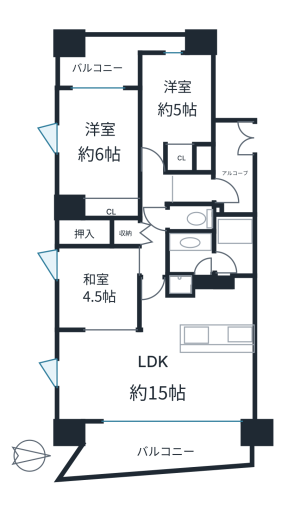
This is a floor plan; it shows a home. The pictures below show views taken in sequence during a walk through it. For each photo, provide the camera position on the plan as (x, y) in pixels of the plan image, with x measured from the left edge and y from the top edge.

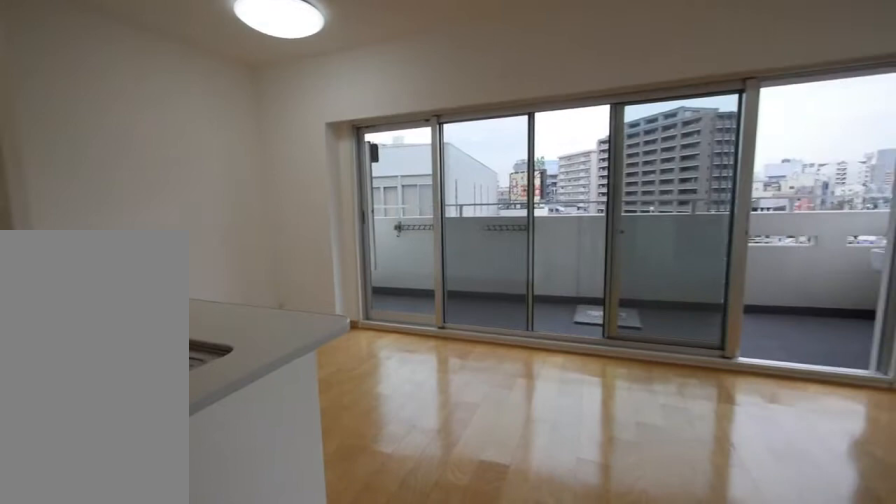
(99, 364)
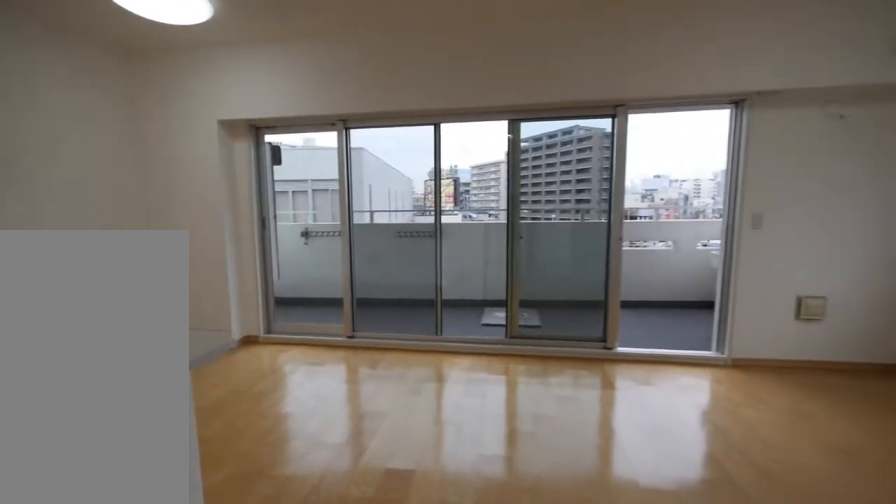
(99, 364)
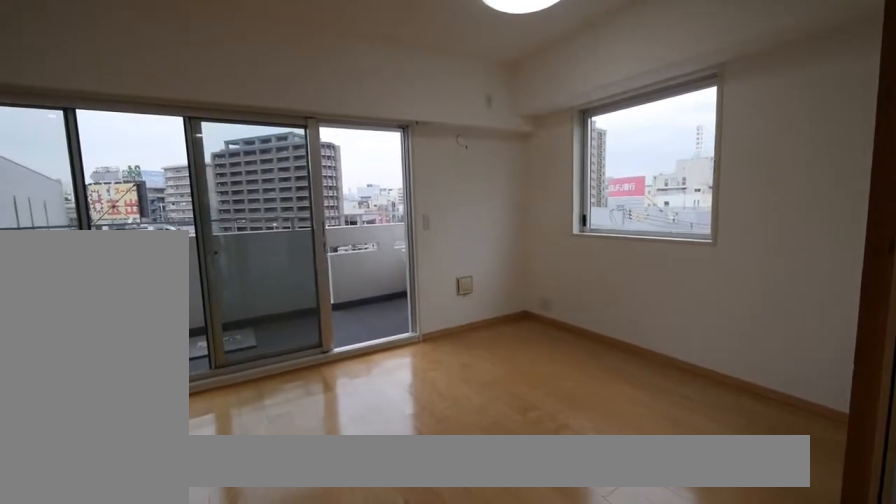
(99, 364)
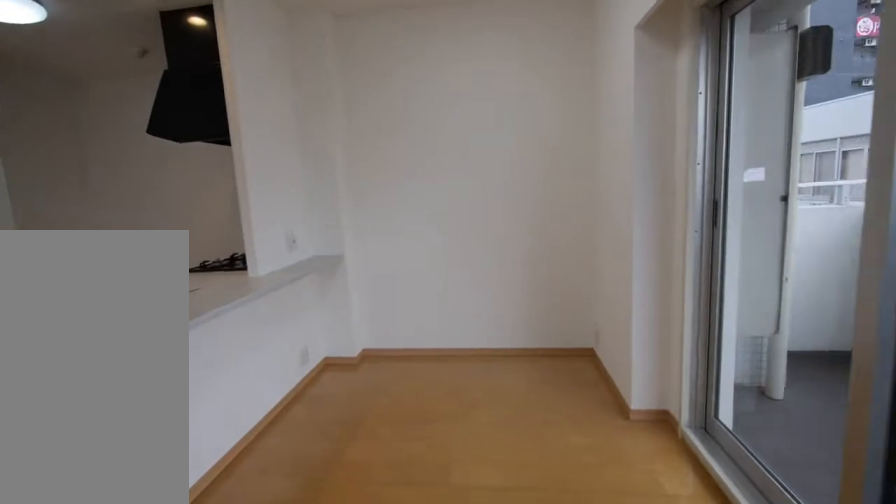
(200, 383)
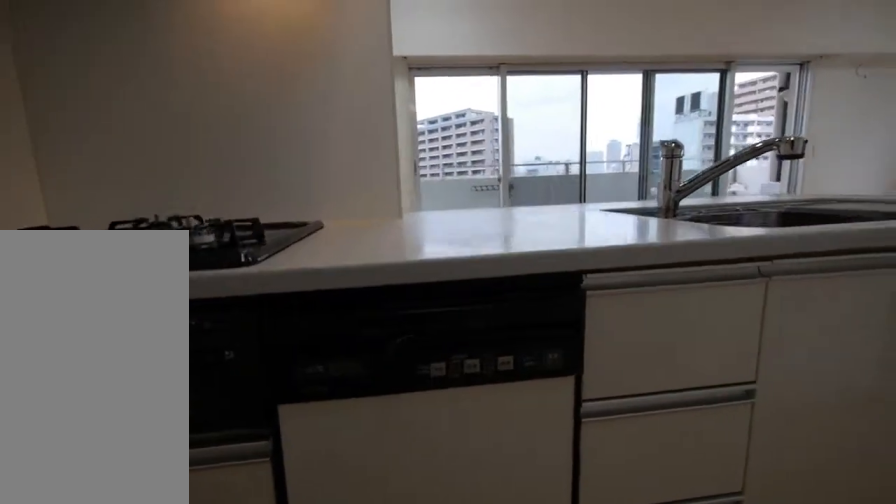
(200, 308)
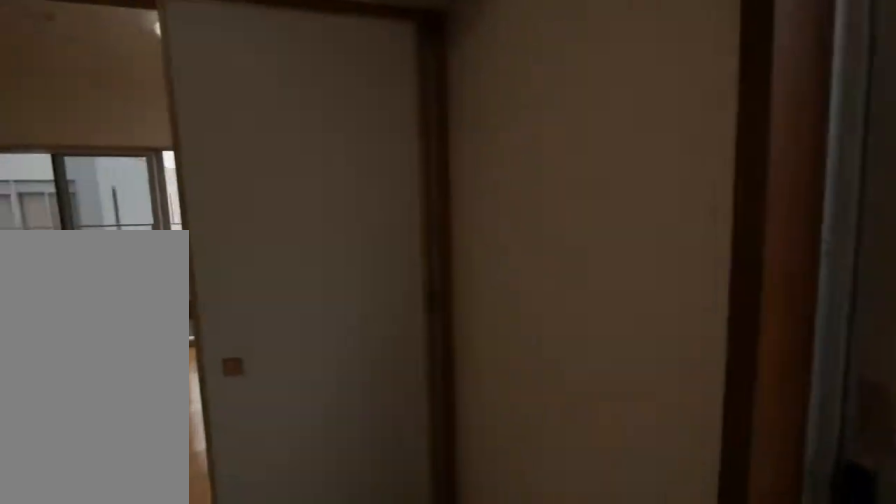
(88, 298)
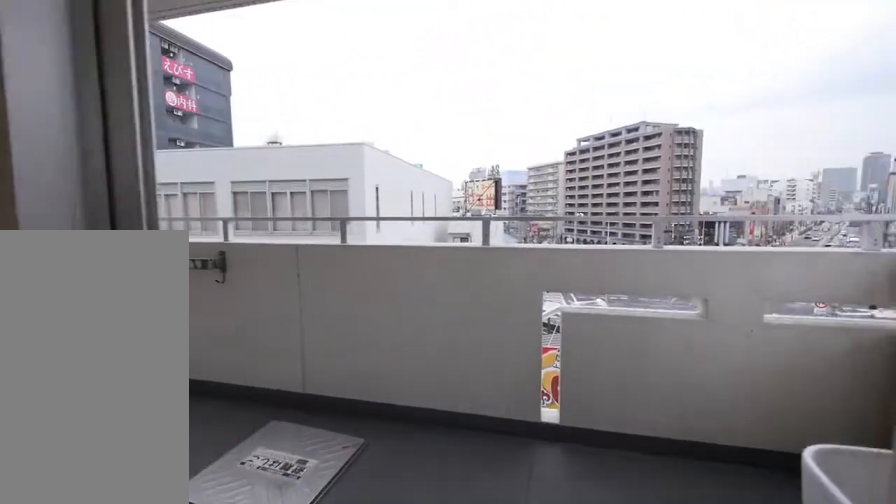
(99, 449)
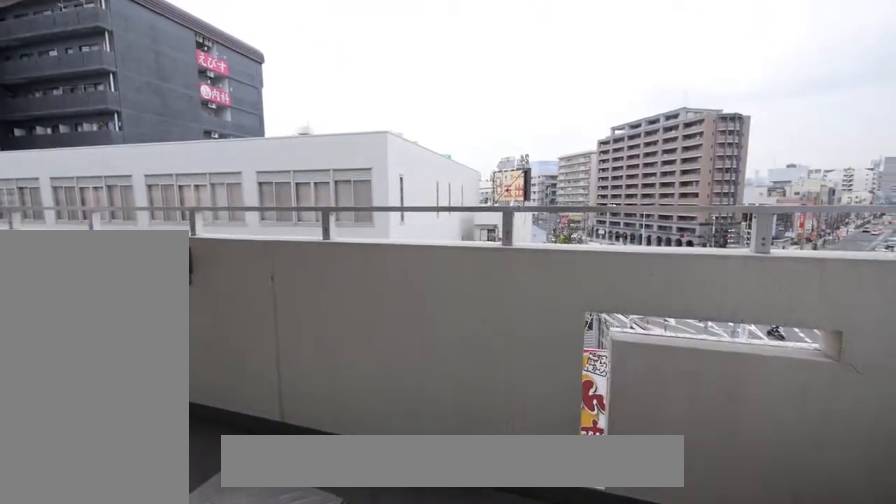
(100, 449)
